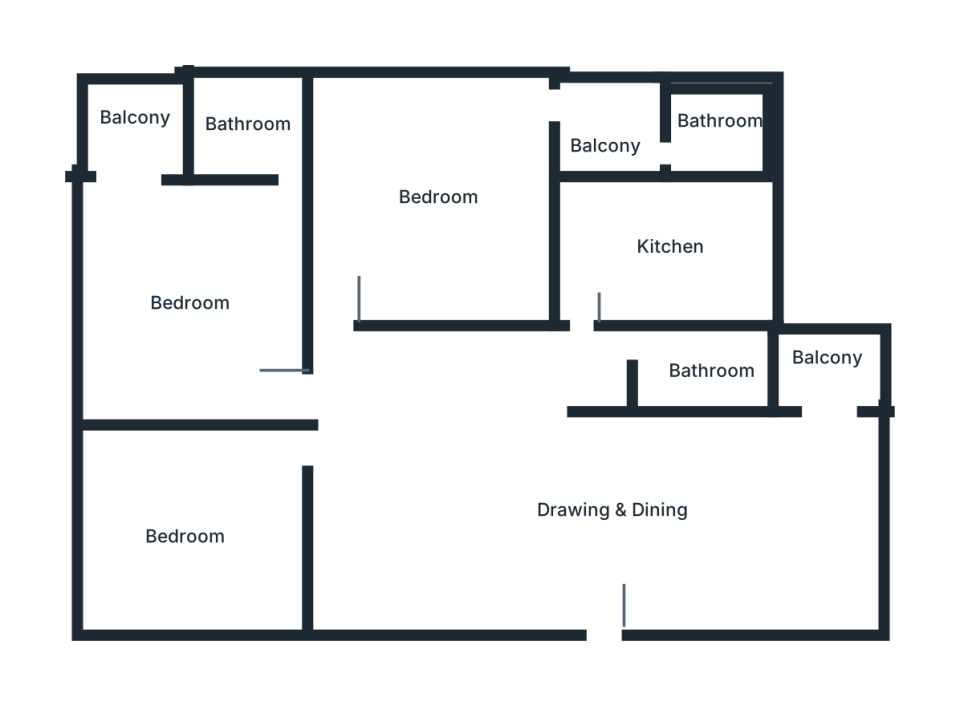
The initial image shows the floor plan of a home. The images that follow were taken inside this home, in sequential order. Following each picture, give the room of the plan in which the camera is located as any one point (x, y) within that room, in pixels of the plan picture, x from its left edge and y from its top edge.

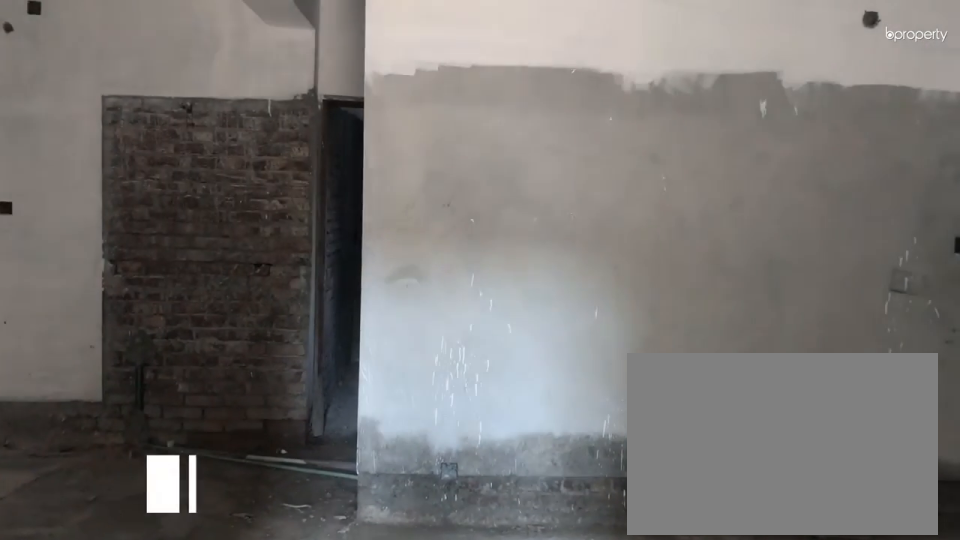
(603, 624)
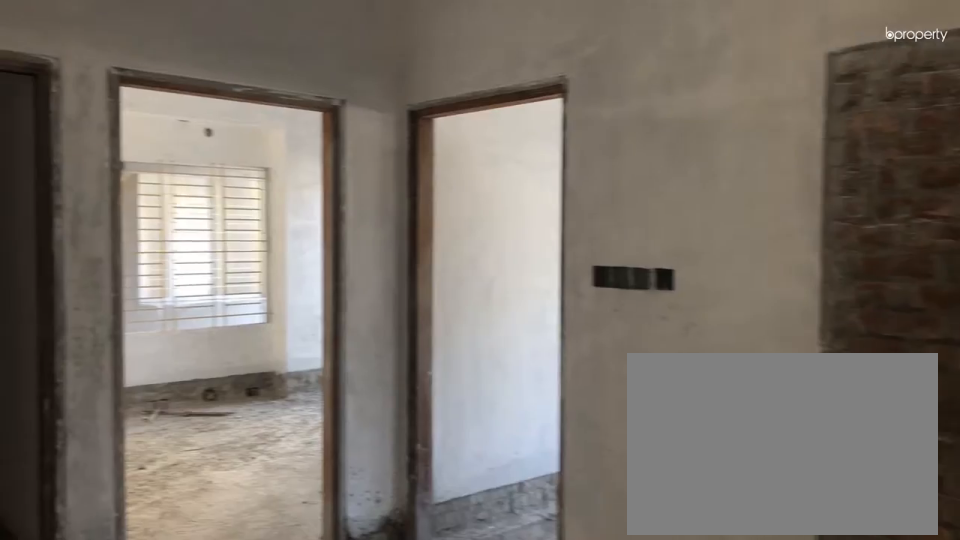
(352, 390)
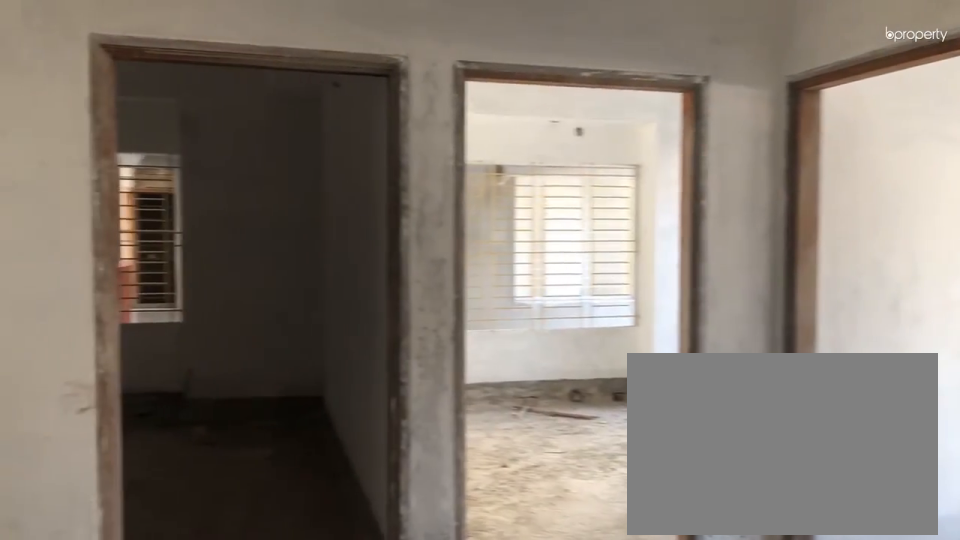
(352, 390)
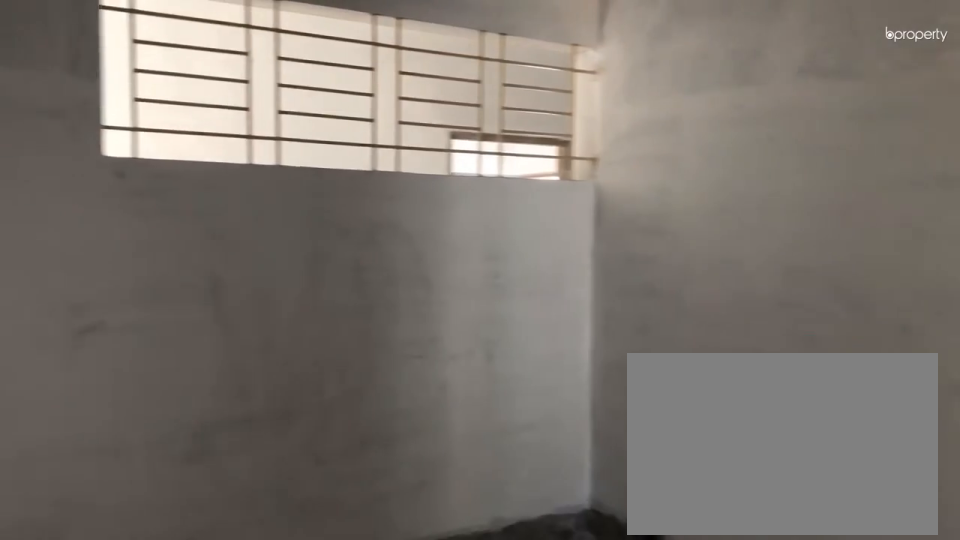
(374, 585)
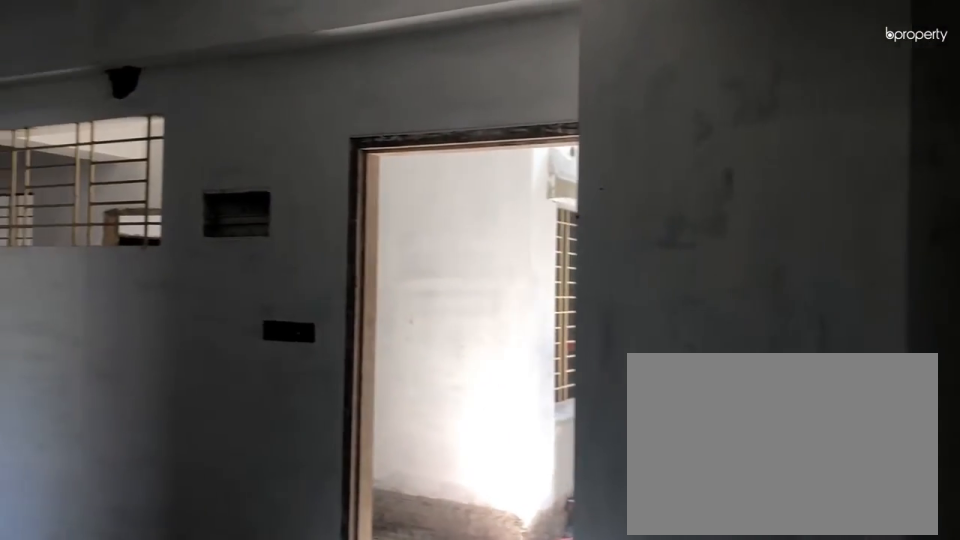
(649, 567)
